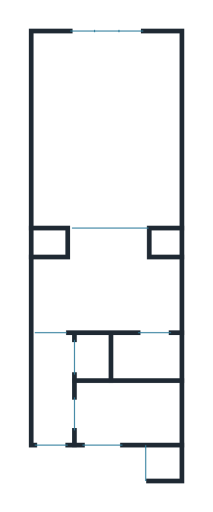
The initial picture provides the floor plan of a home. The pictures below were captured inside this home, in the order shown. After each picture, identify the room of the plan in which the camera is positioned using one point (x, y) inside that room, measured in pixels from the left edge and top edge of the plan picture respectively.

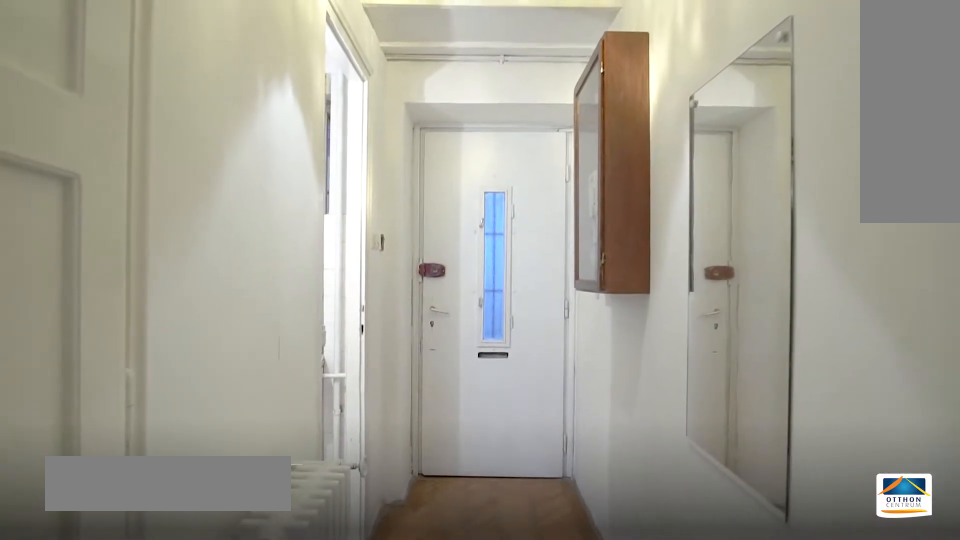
(52, 394)
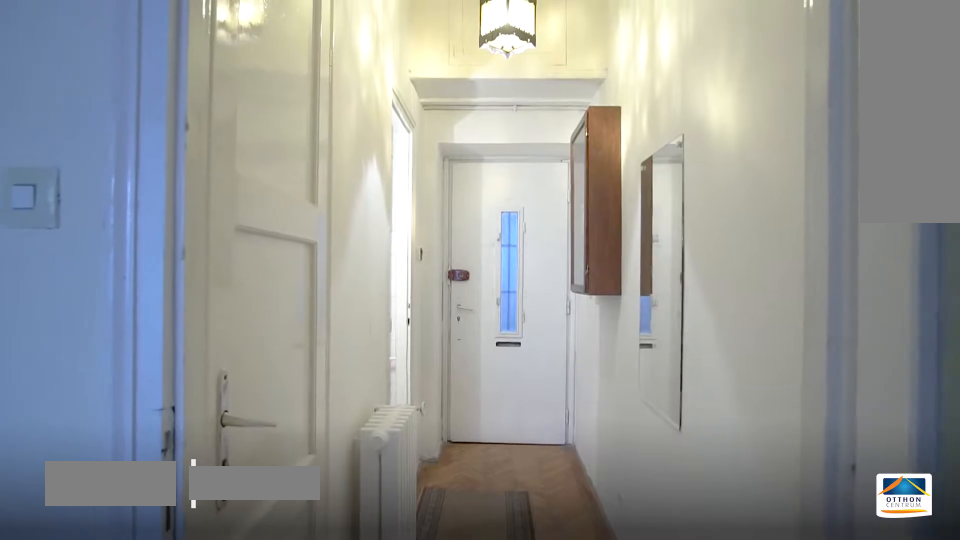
(52, 394)
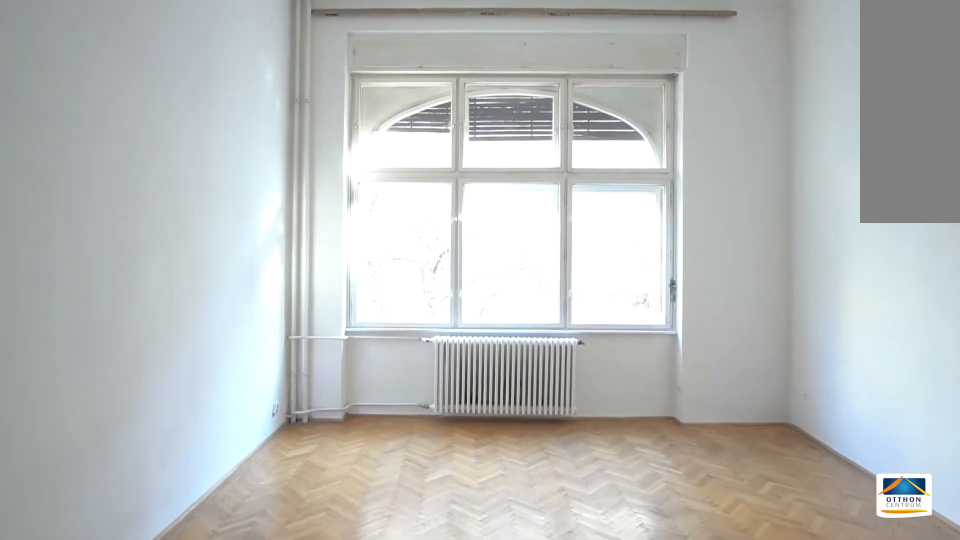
(110, 132)
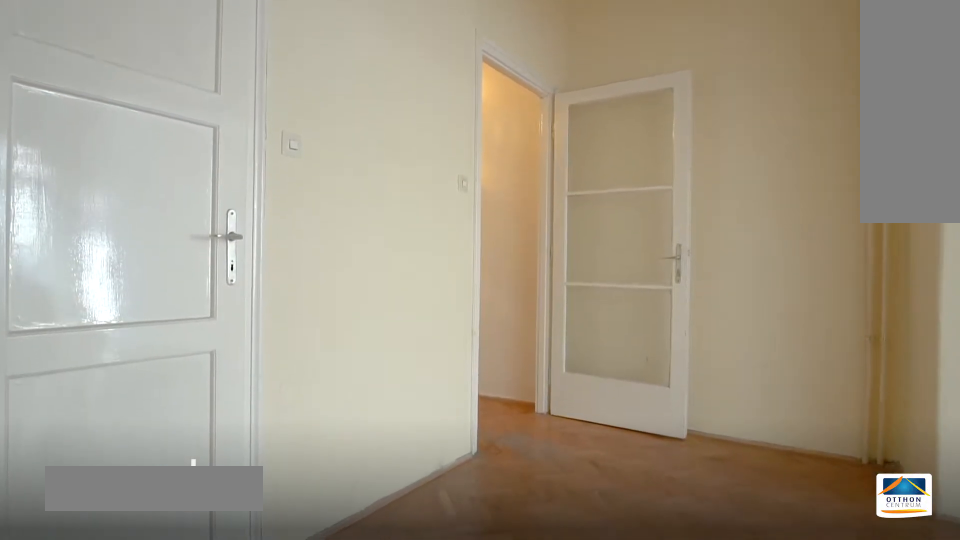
(110, 289)
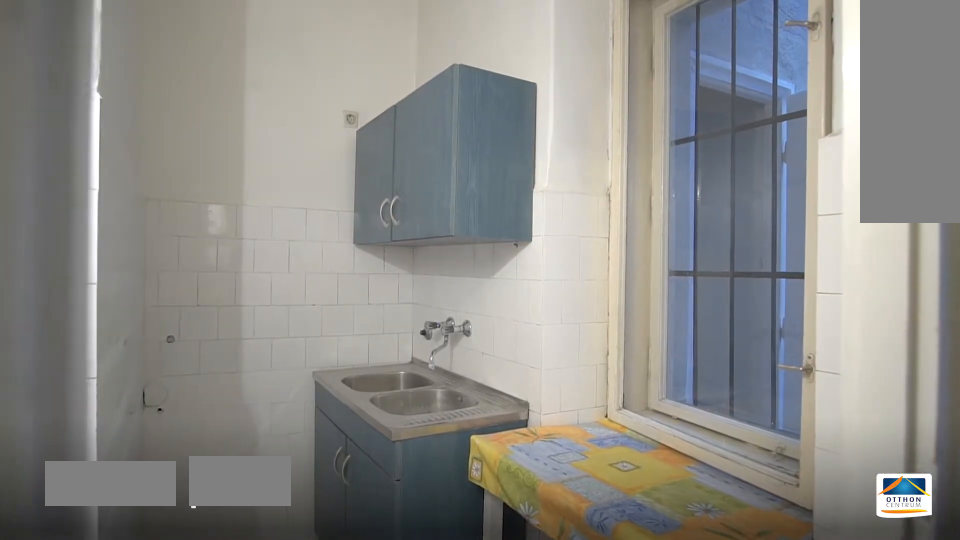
(125, 413)
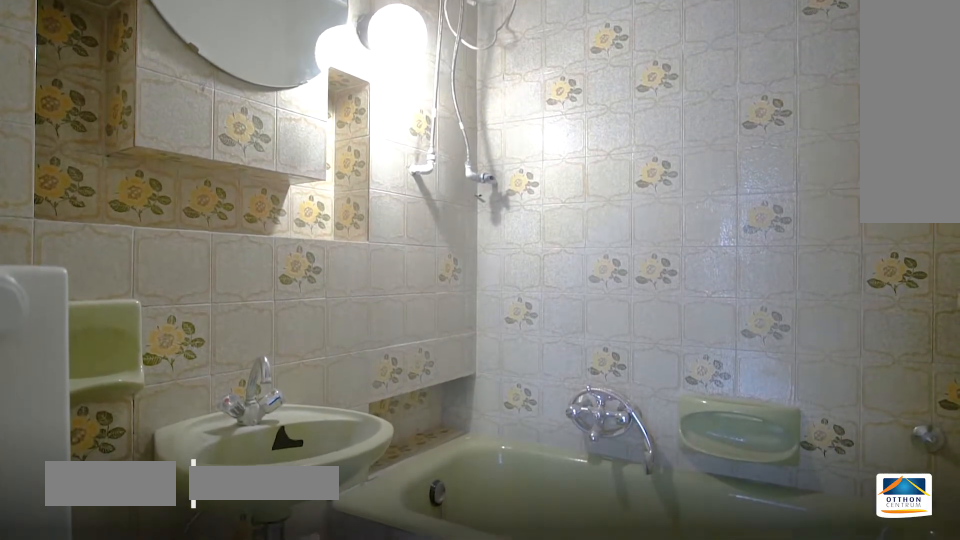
(146, 353)
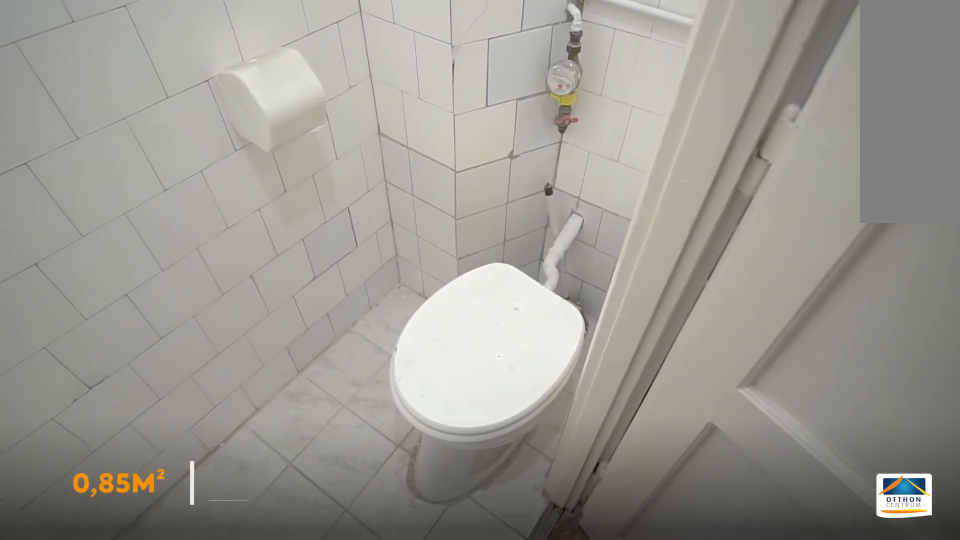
(93, 356)
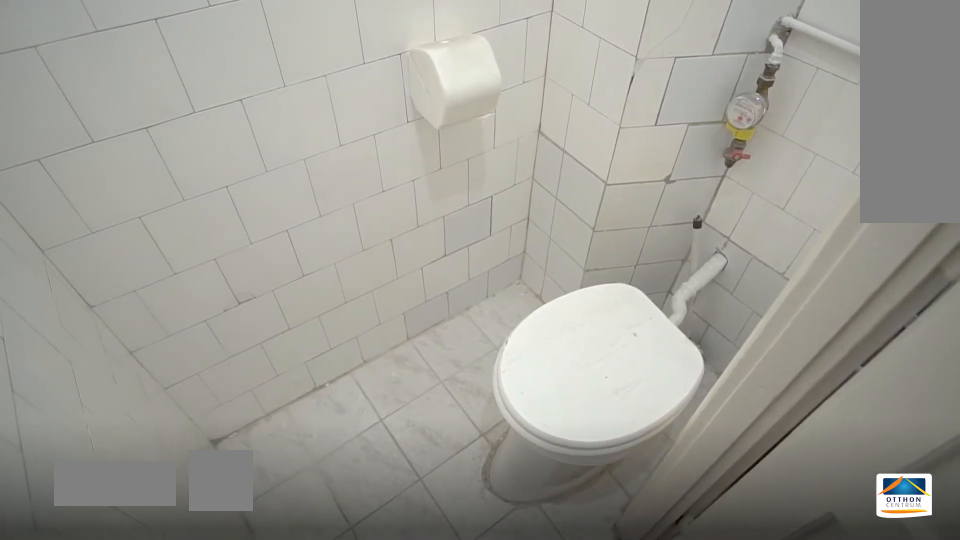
(93, 356)
